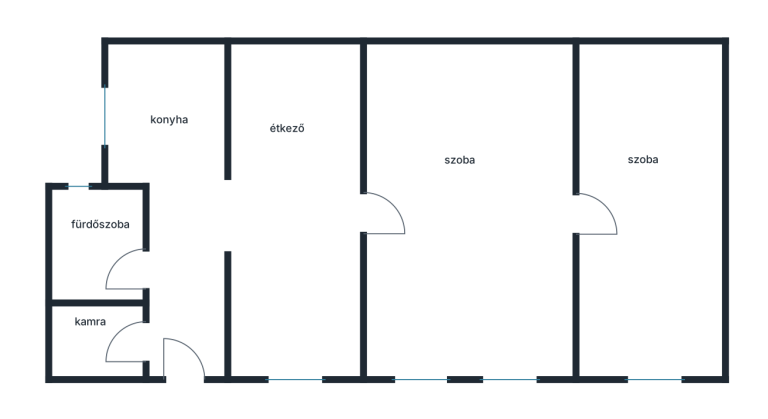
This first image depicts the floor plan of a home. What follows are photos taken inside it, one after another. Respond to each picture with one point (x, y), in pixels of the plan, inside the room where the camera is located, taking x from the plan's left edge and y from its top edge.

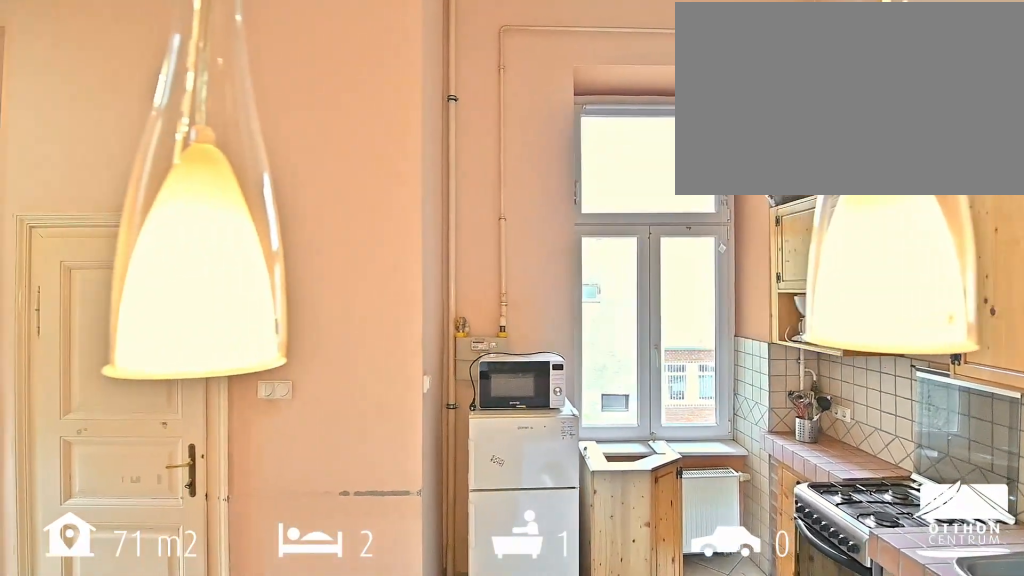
(295, 220)
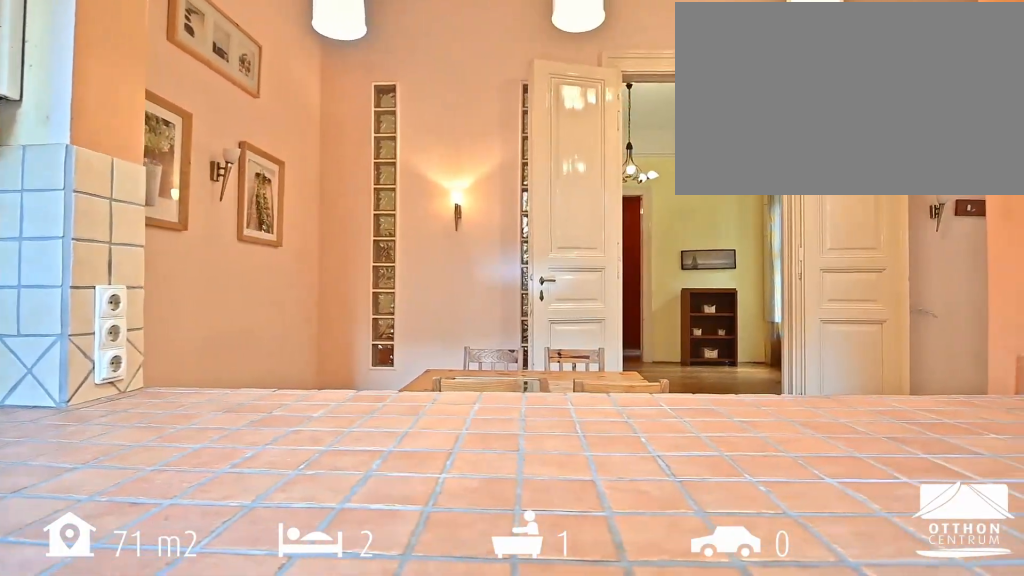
(168, 119)
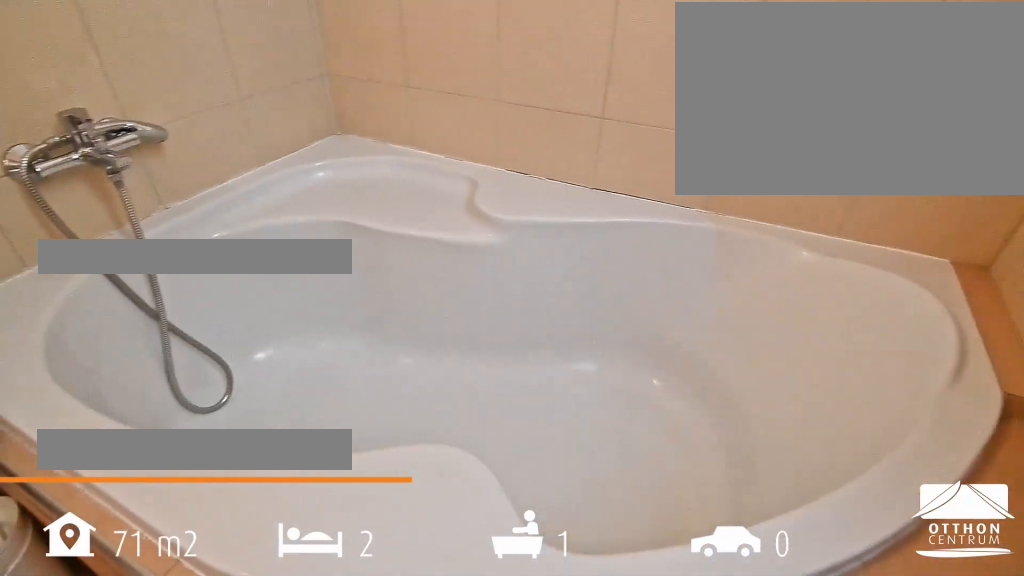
(101, 243)
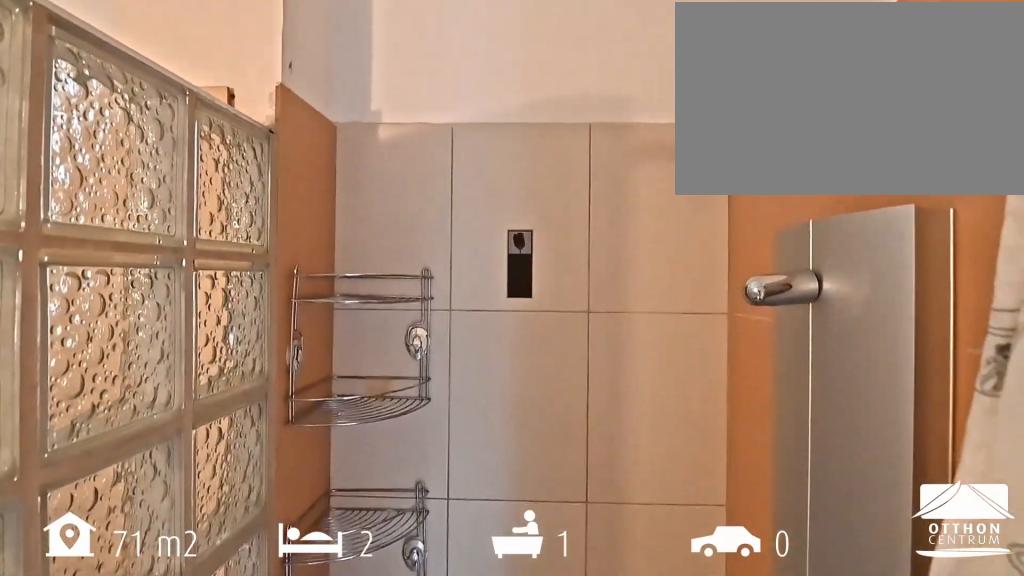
(101, 243)
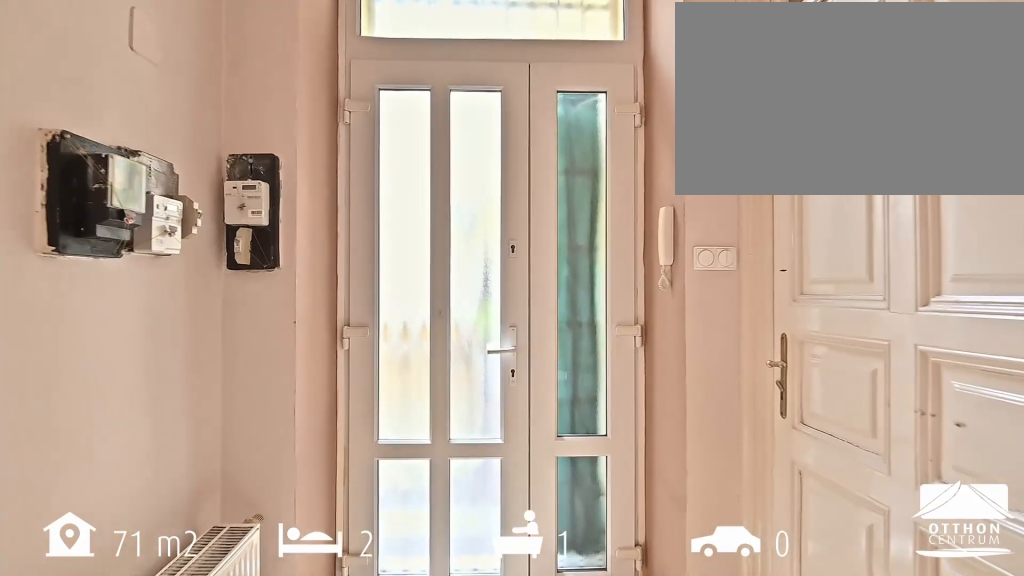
(187, 321)
